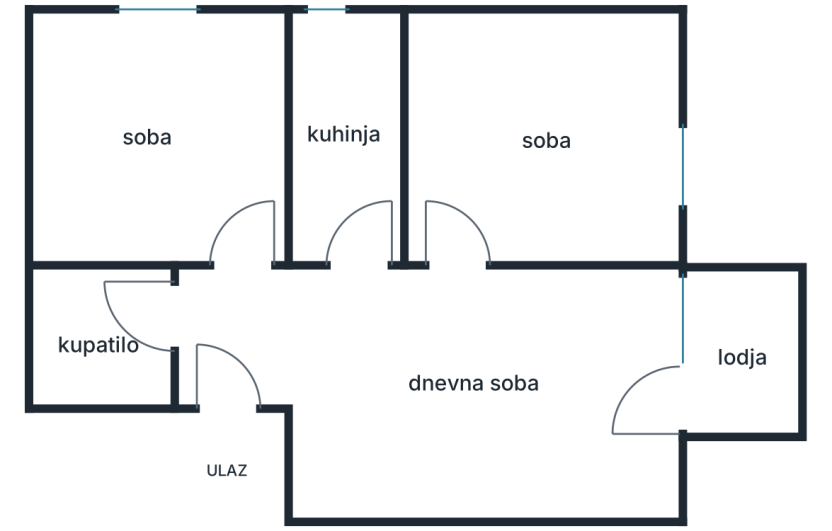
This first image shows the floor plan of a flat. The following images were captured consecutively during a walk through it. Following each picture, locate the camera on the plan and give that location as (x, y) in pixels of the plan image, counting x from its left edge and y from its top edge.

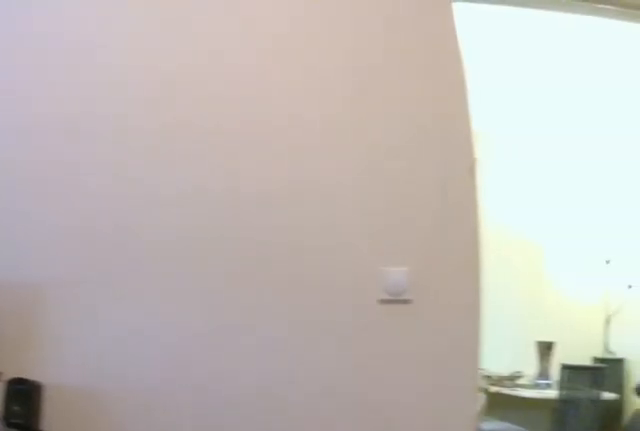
(540, 108)
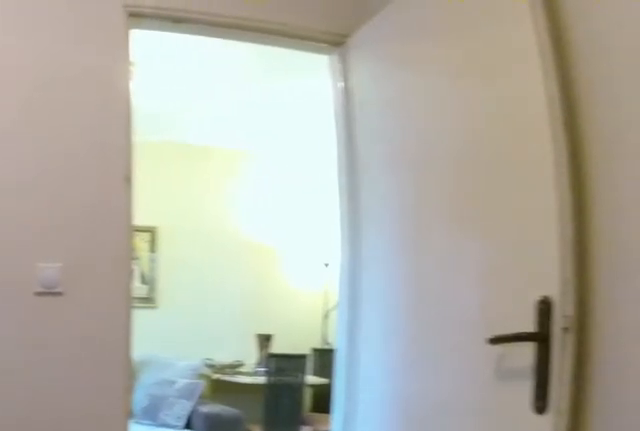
(564, 100)
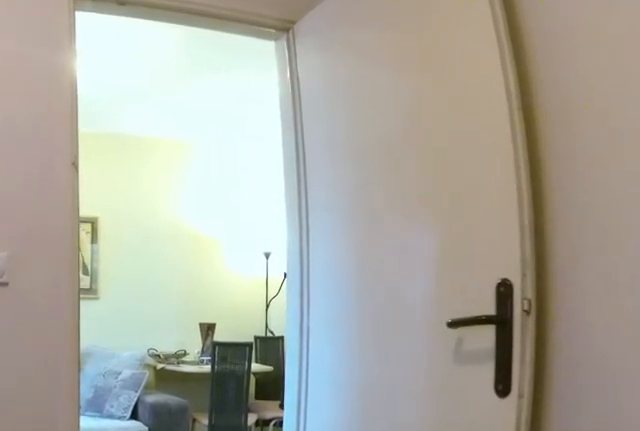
(561, 114)
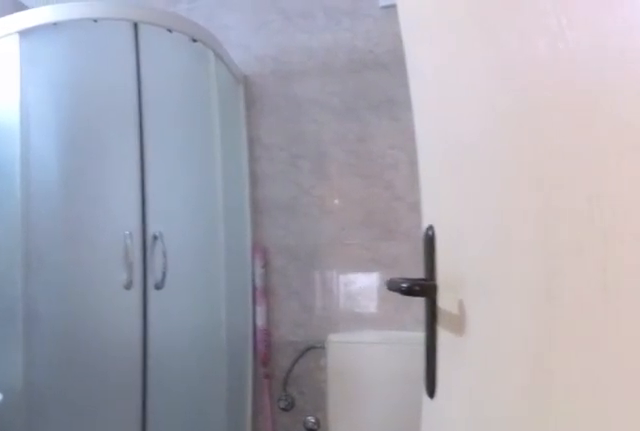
(225, 294)
